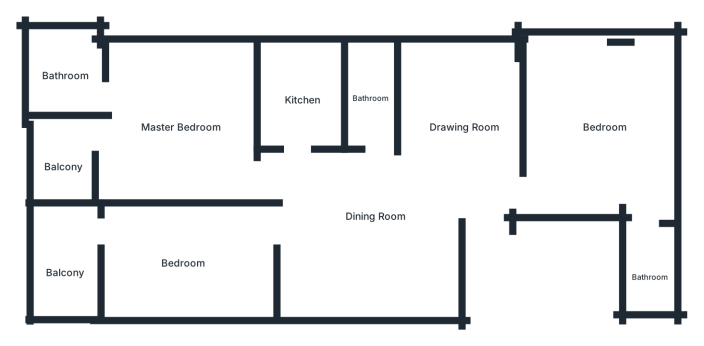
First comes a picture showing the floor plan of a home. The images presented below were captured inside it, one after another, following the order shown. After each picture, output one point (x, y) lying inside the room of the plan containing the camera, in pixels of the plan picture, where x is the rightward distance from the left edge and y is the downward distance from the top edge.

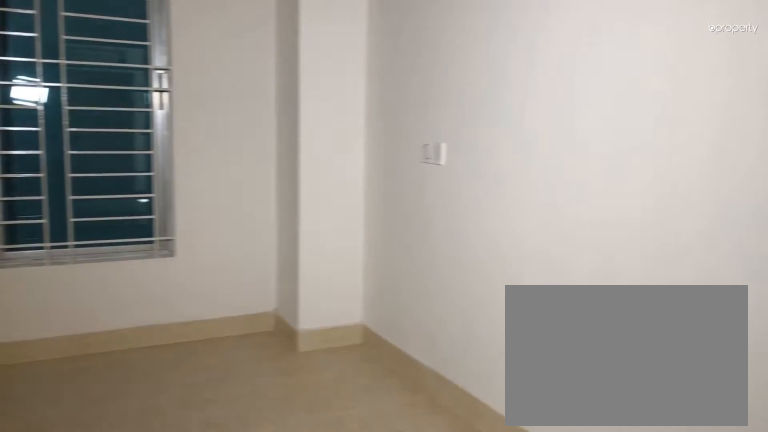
(474, 150)
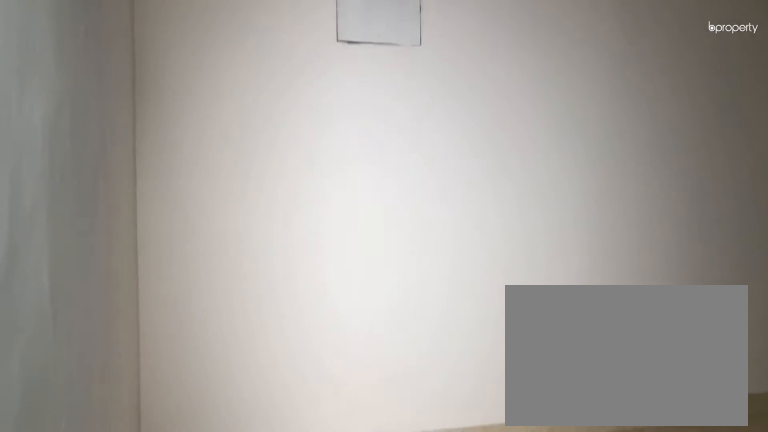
(376, 225)
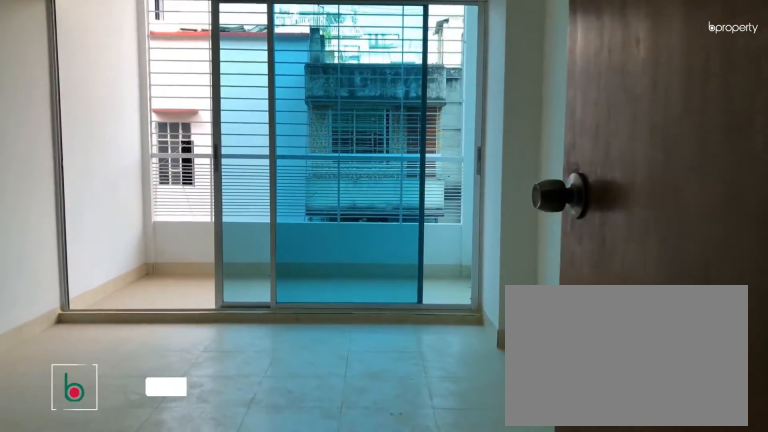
(185, 265)
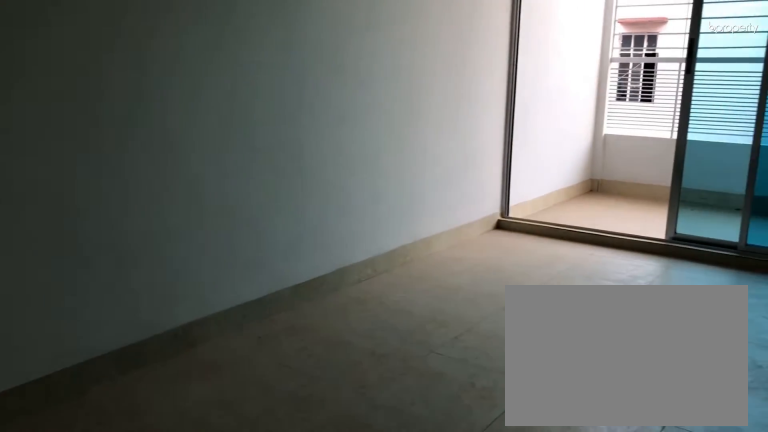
(185, 265)
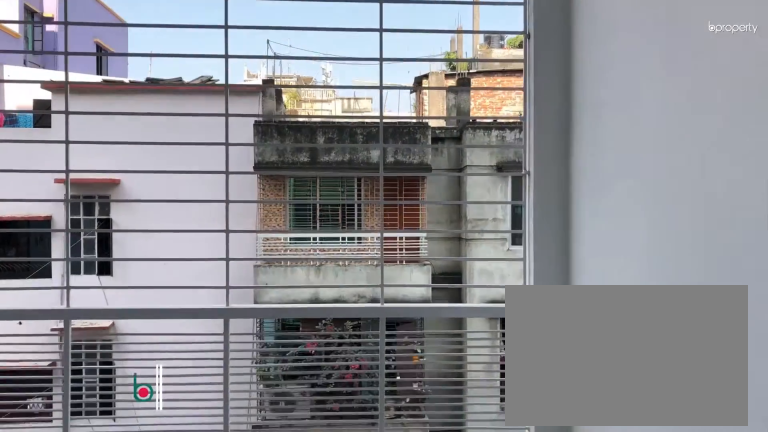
(70, 265)
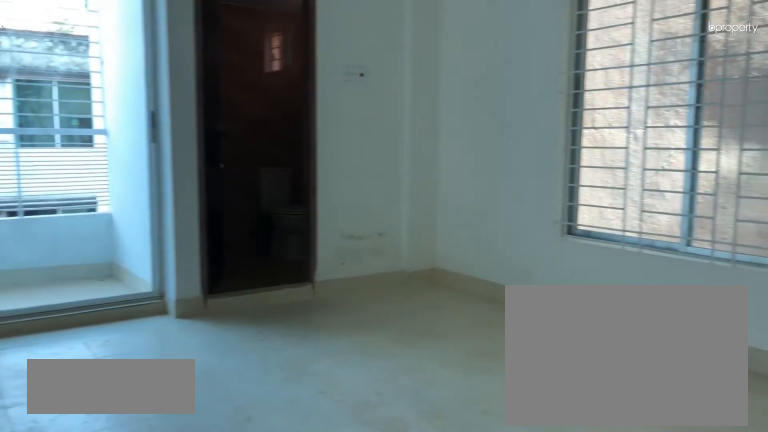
(174, 129)
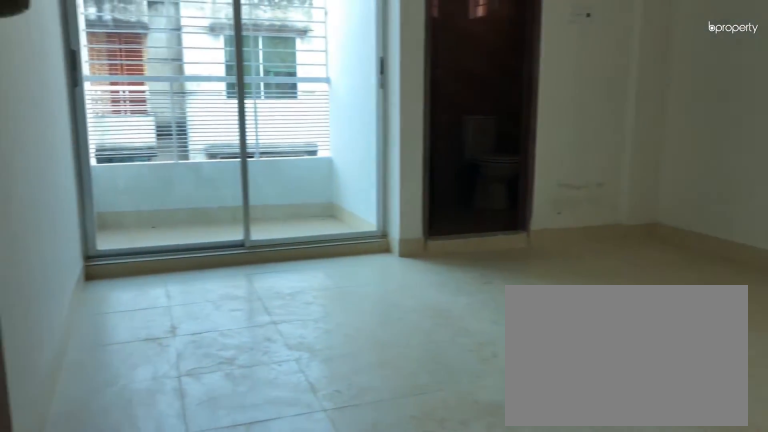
(174, 129)
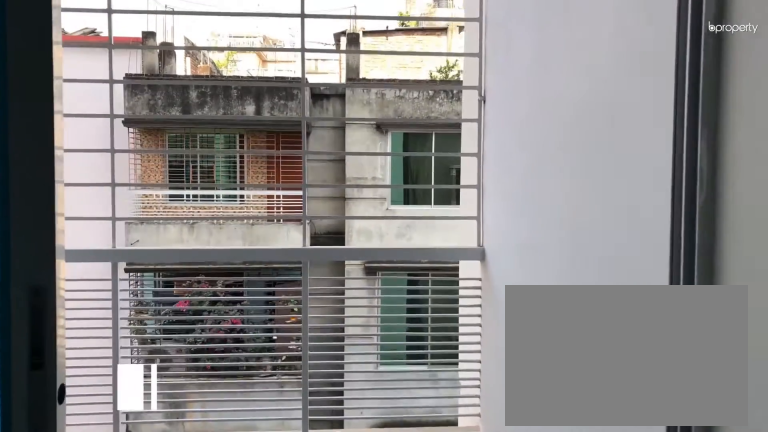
(66, 167)
